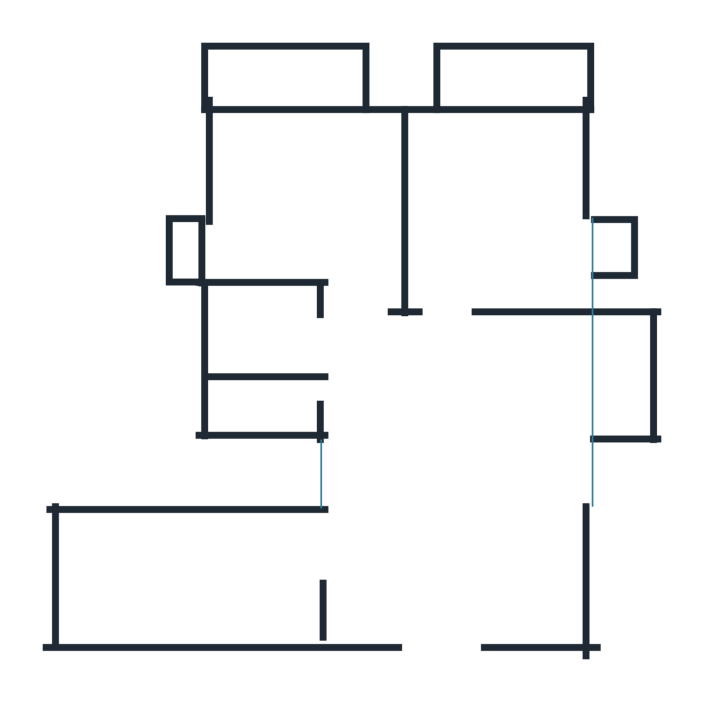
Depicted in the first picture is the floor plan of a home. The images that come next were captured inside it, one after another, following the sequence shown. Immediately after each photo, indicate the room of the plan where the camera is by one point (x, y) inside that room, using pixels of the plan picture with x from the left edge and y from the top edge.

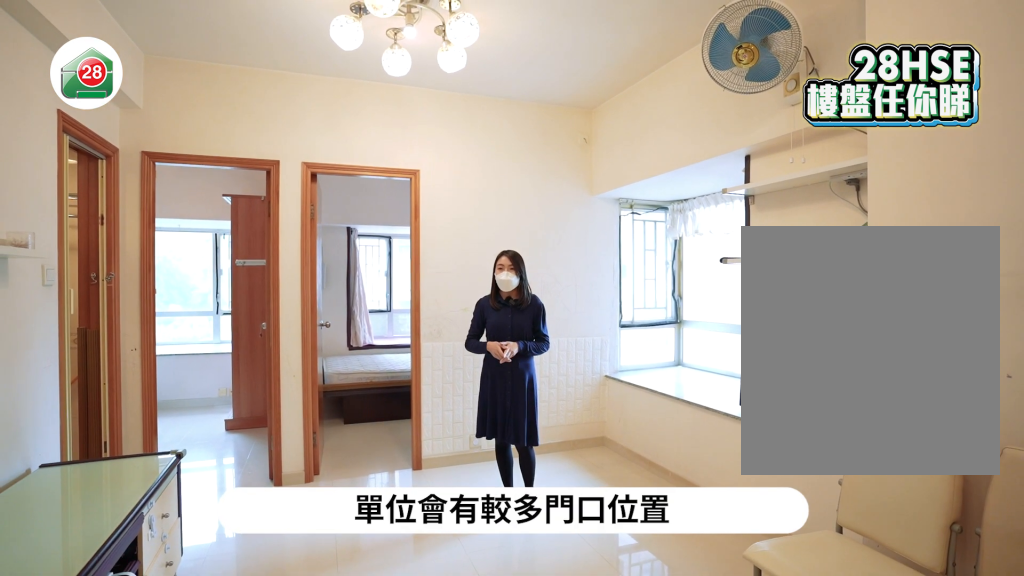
(459, 480)
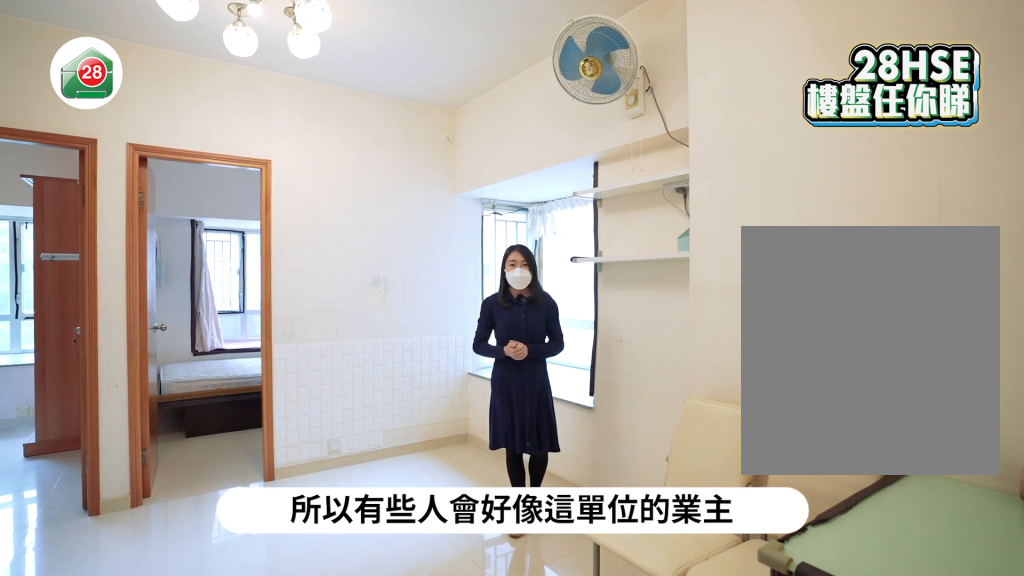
(459, 480)
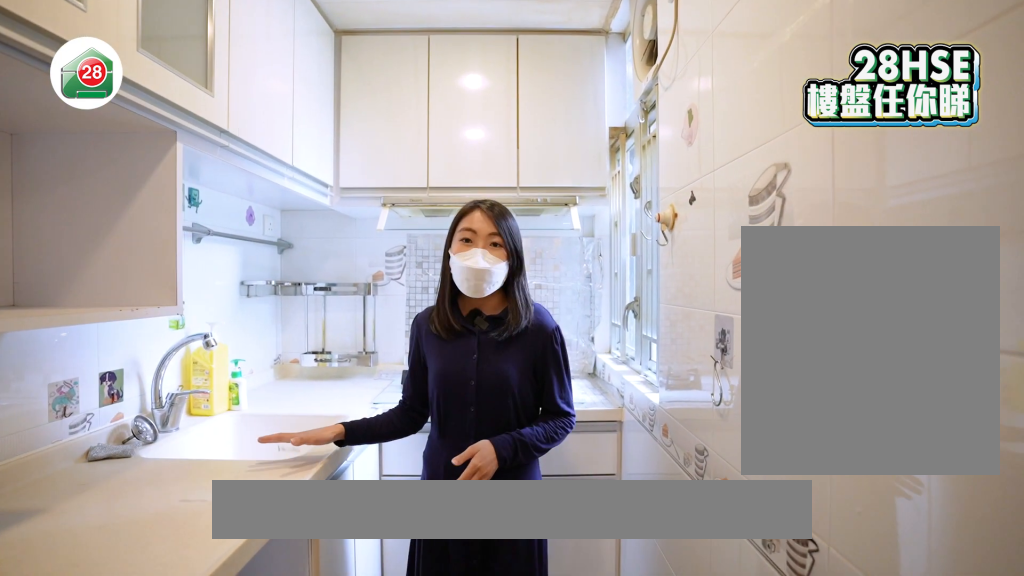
(222, 565)
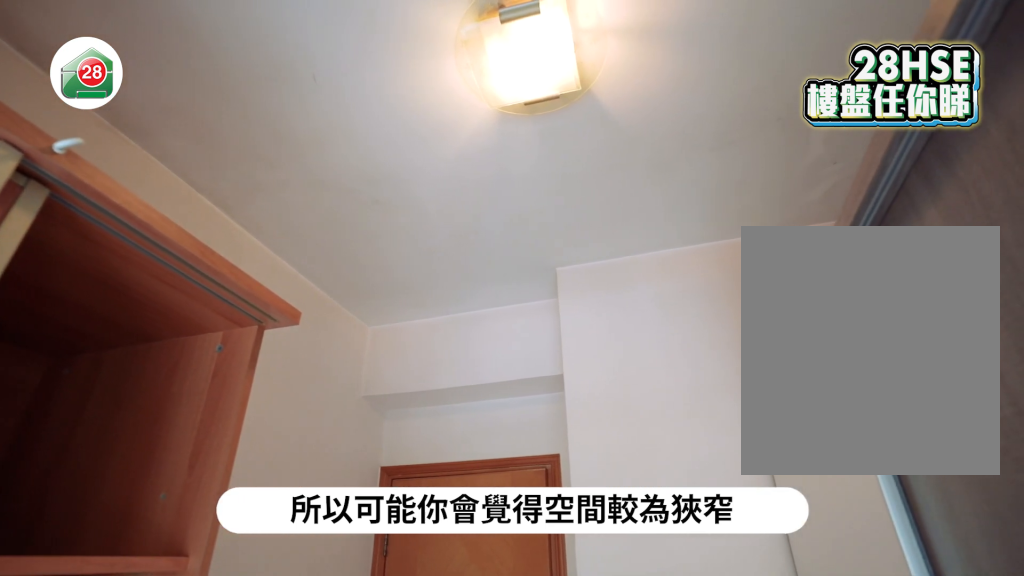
(308, 210)
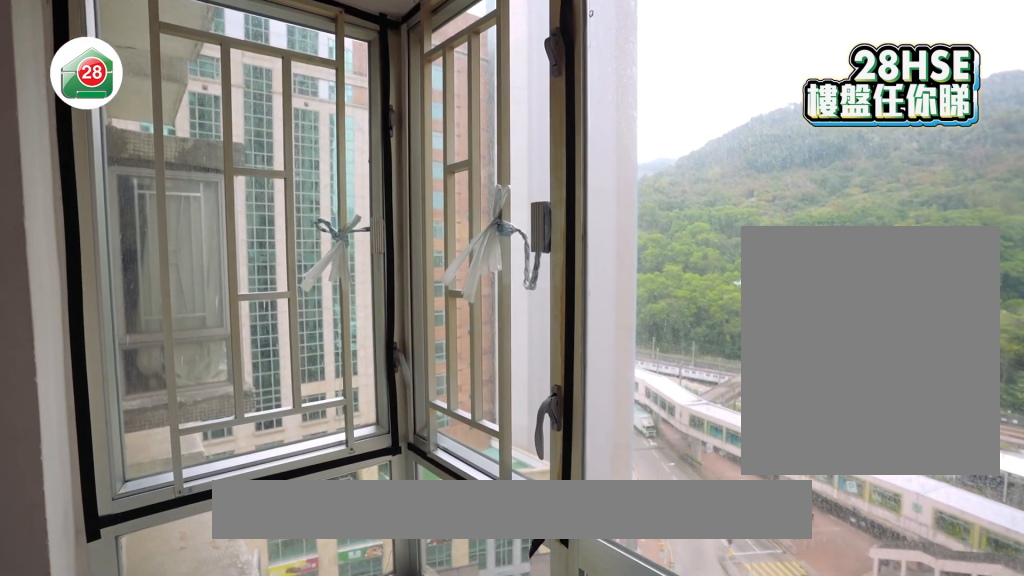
(308, 210)
